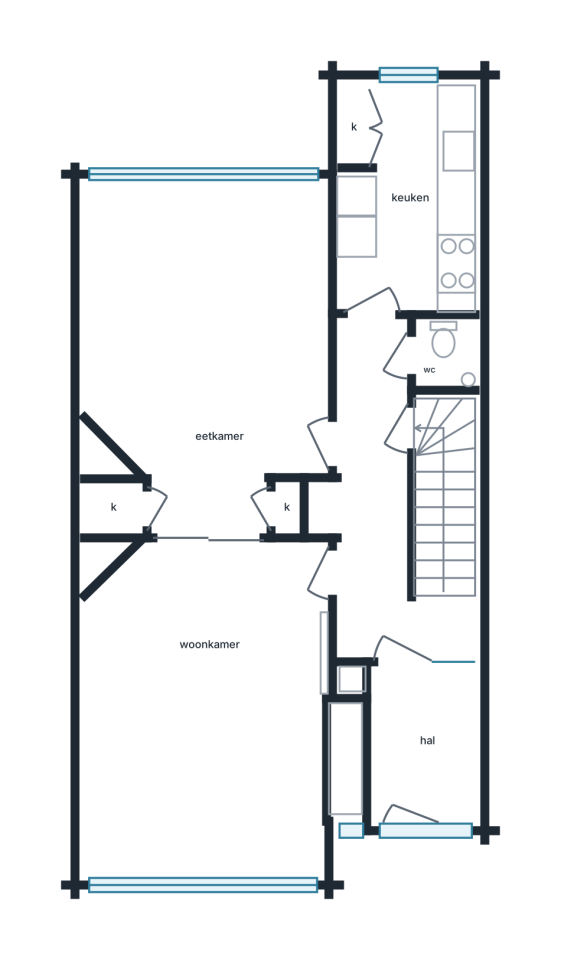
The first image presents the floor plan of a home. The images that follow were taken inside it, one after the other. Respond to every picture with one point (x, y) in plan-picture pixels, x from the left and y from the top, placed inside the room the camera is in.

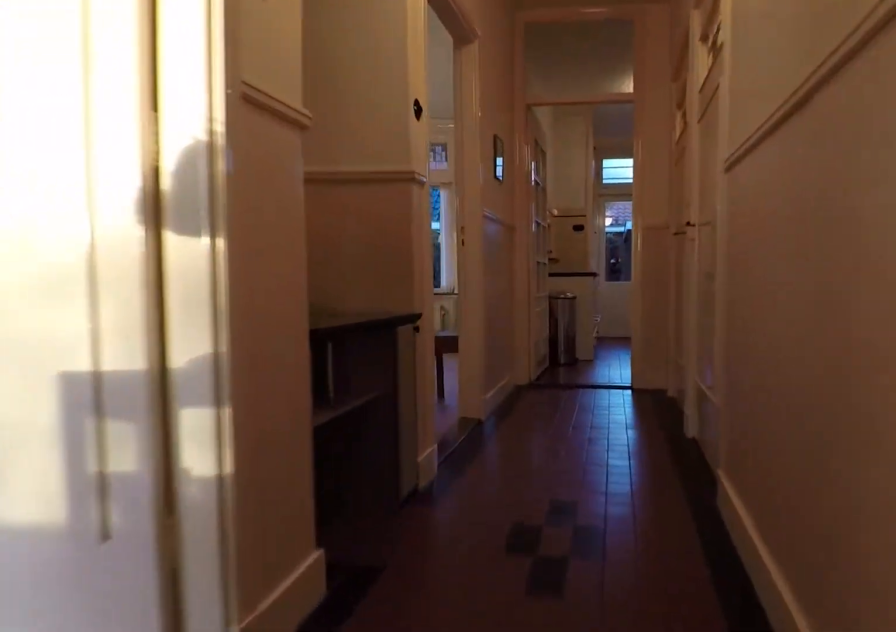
(379, 512)
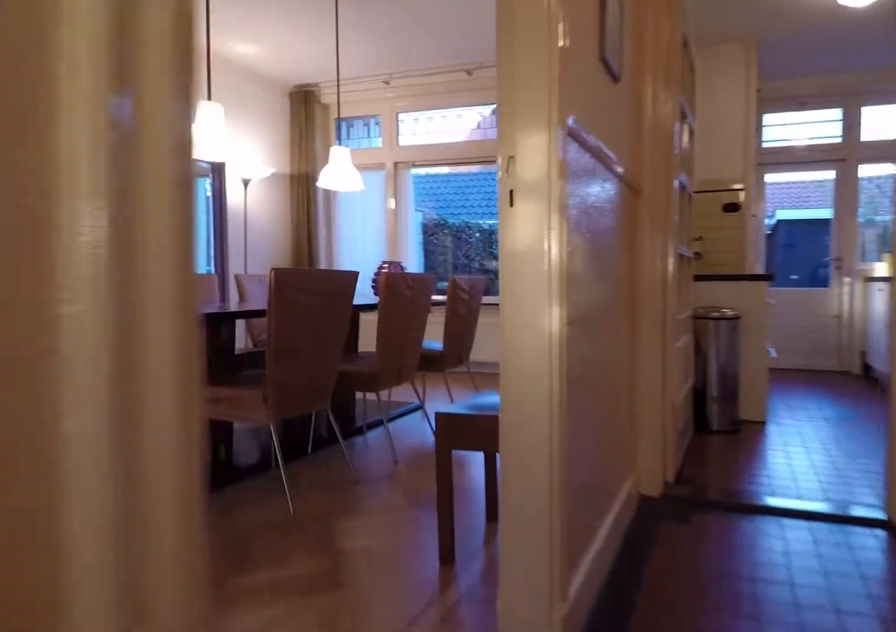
(379, 512)
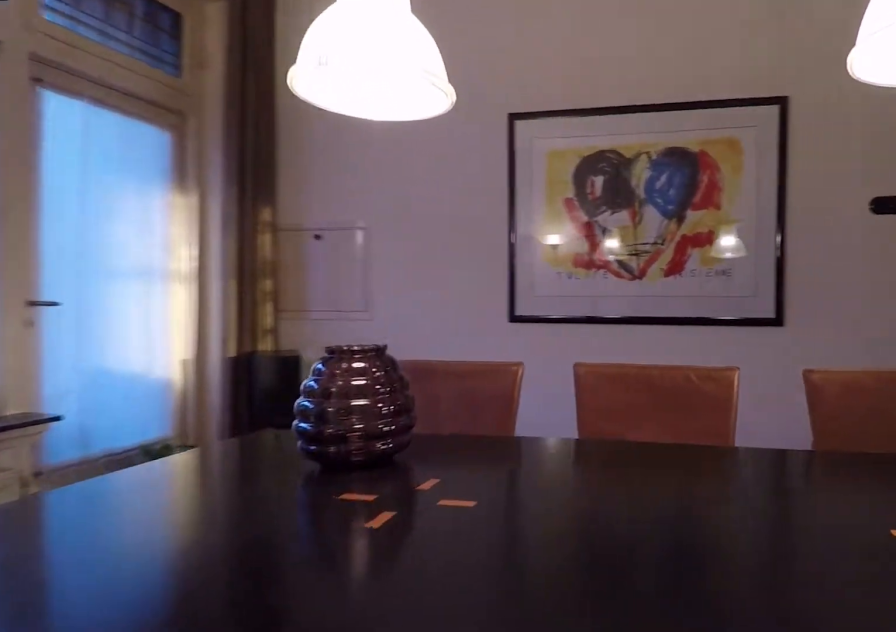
(214, 347)
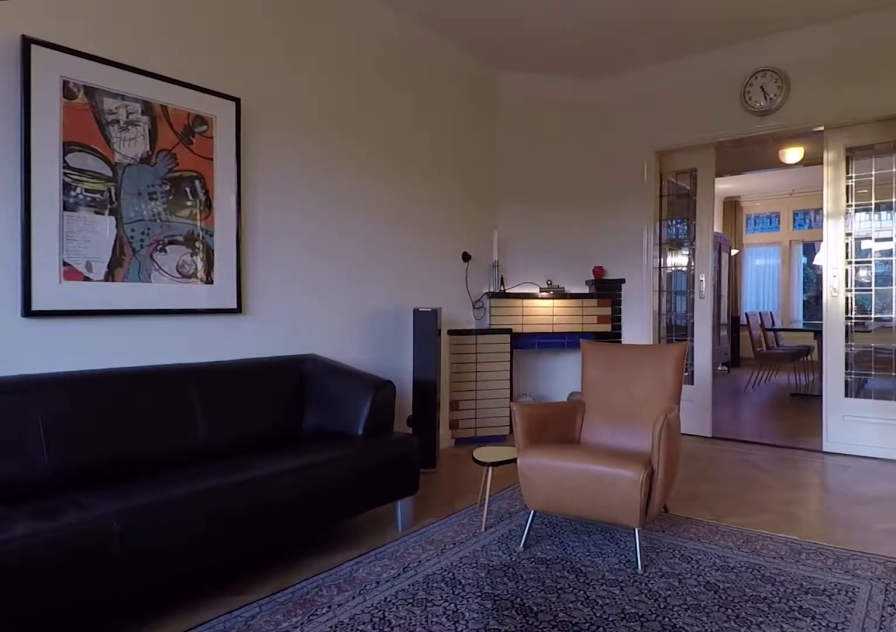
(220, 701)
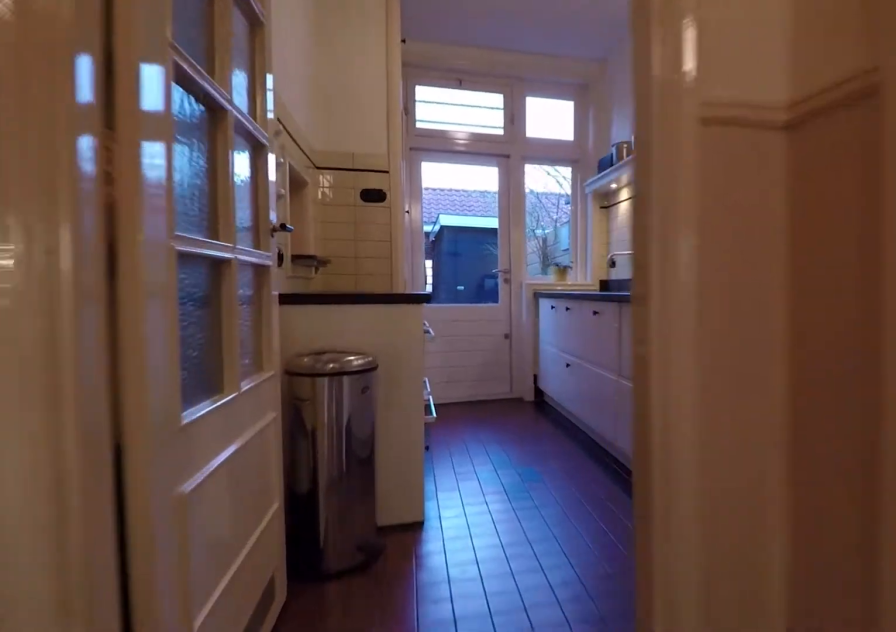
(379, 511)
